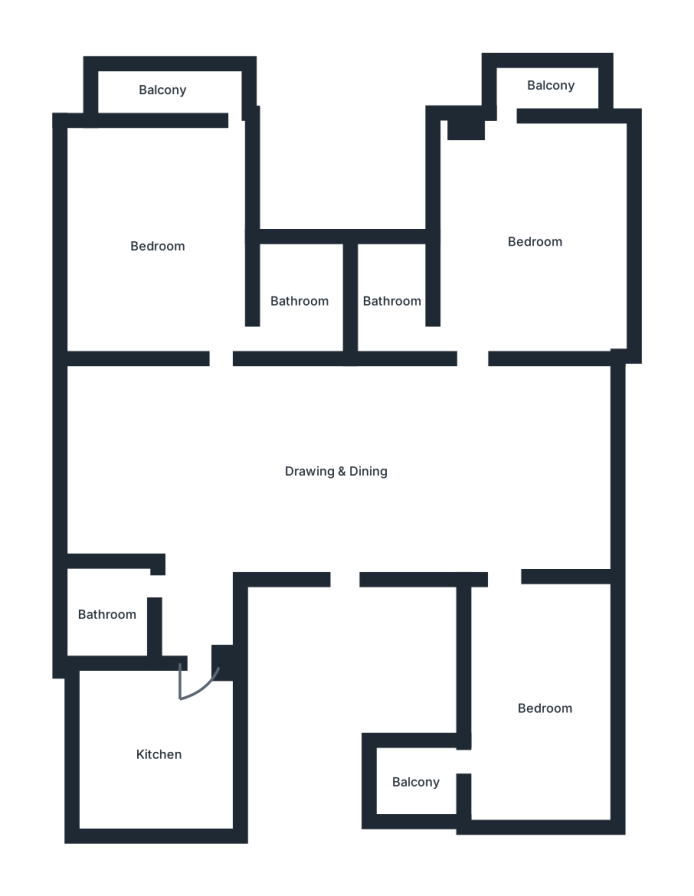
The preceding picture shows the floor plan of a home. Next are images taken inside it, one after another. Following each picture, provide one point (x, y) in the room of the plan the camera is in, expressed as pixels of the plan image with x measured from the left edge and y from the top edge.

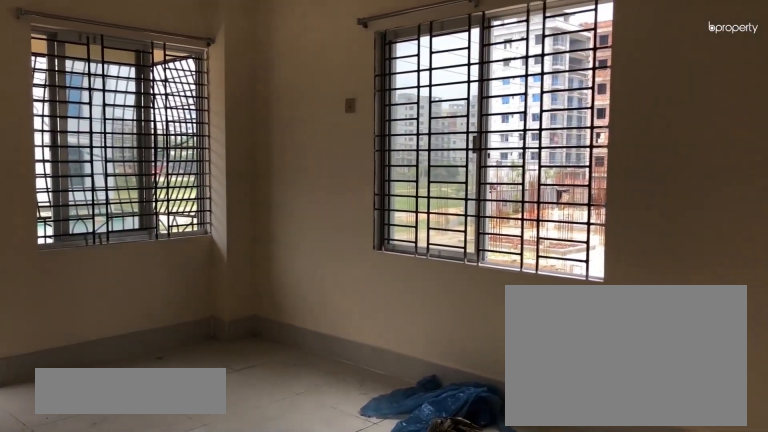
(531, 242)
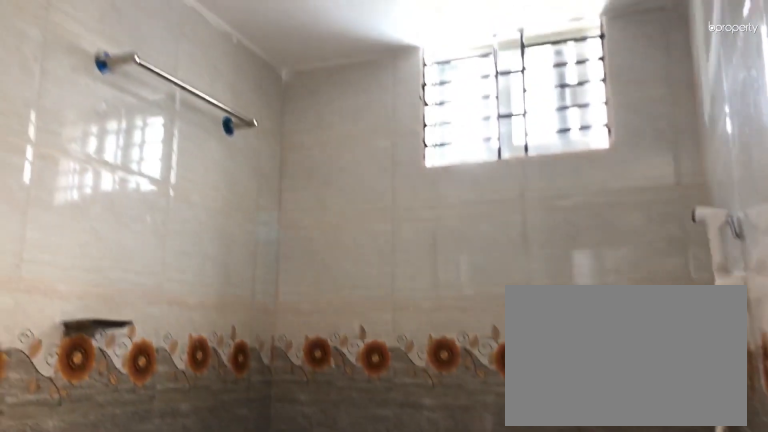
(392, 301)
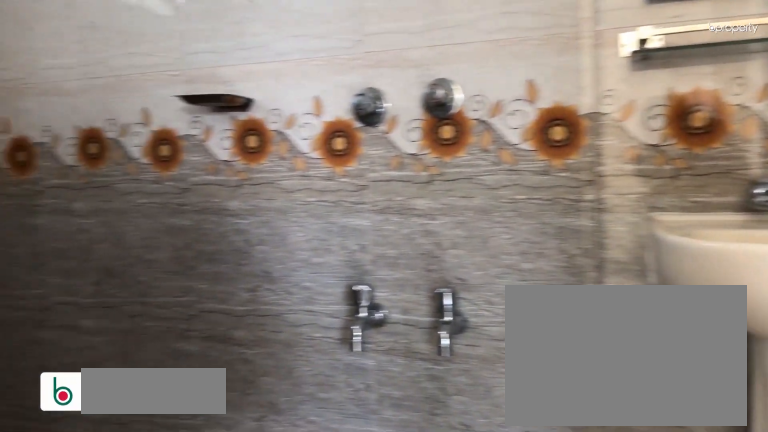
(300, 301)
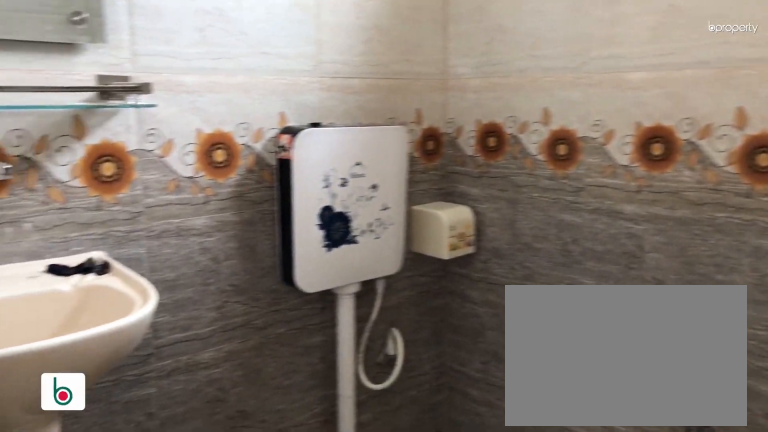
(104, 615)
